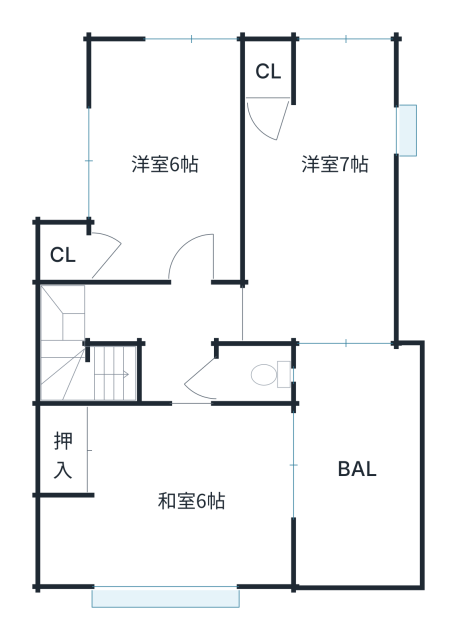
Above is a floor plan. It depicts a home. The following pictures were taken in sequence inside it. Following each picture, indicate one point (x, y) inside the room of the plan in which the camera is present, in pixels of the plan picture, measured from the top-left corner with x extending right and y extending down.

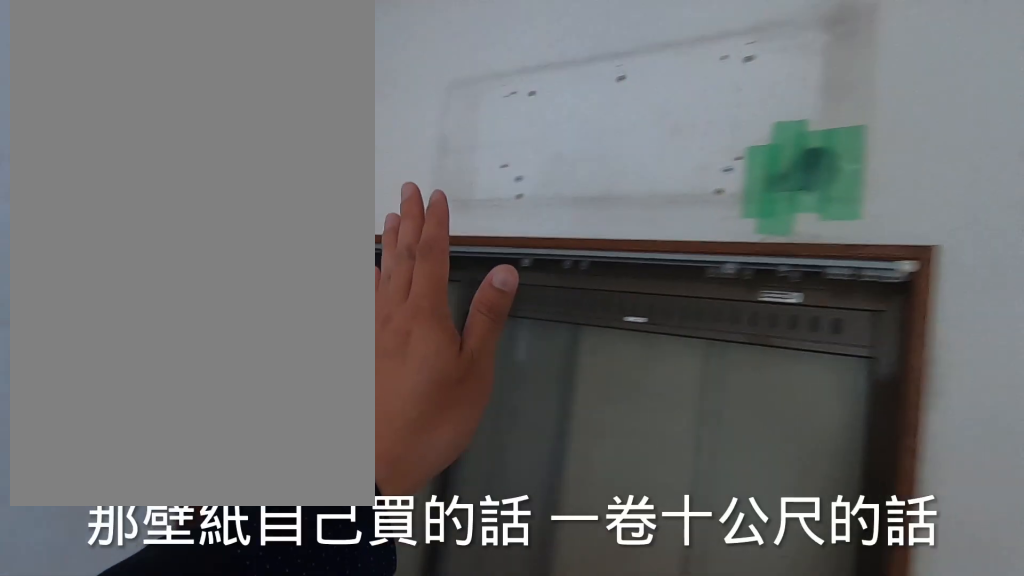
(172, 99)
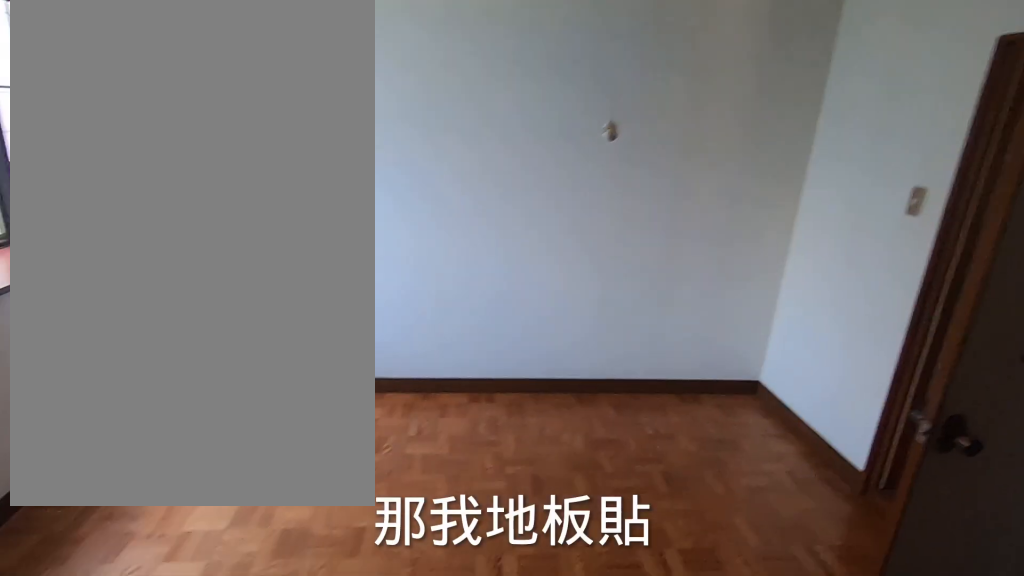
(172, 100)
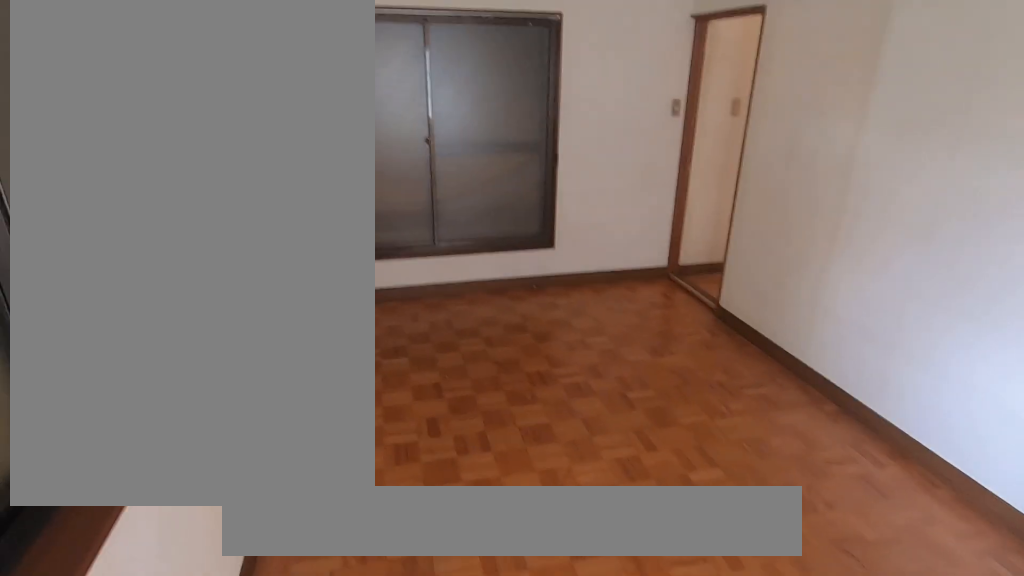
(326, 250)
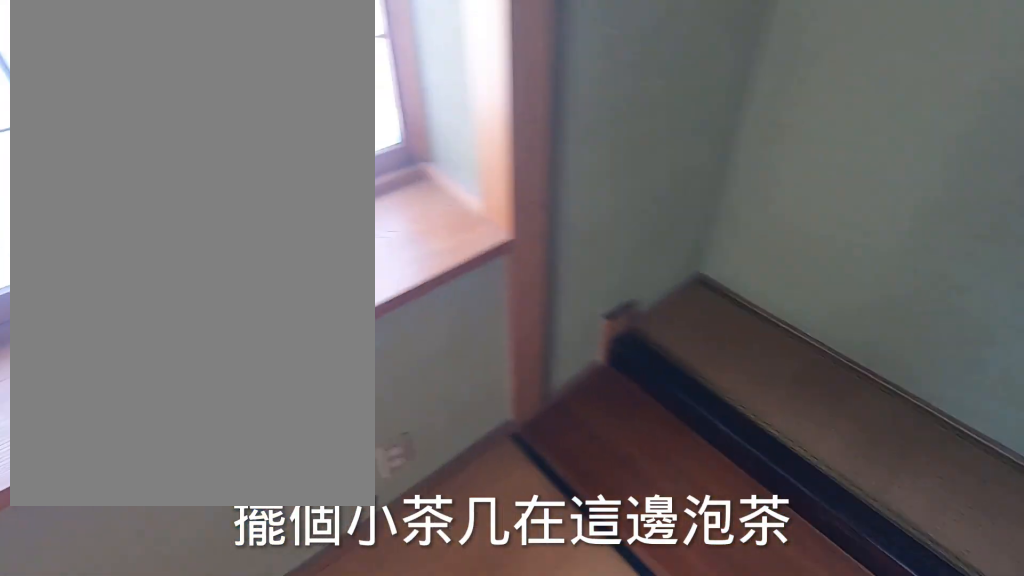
(200, 452)
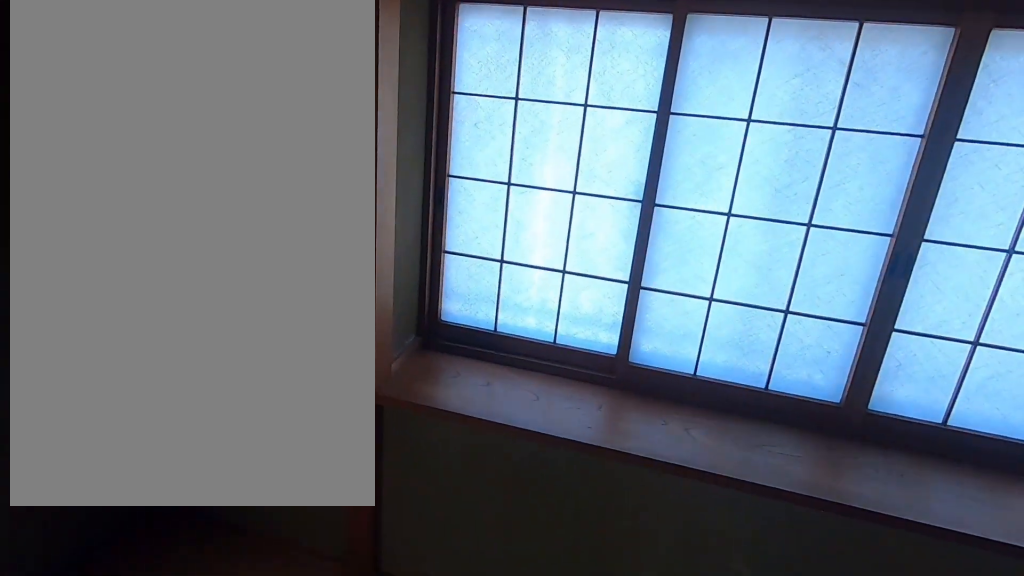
(199, 449)
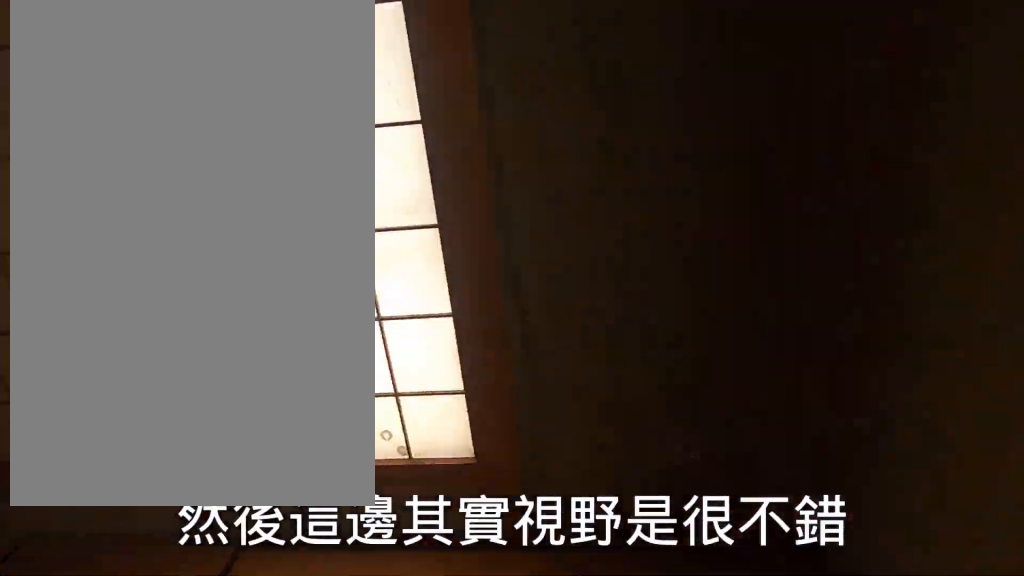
(199, 447)
